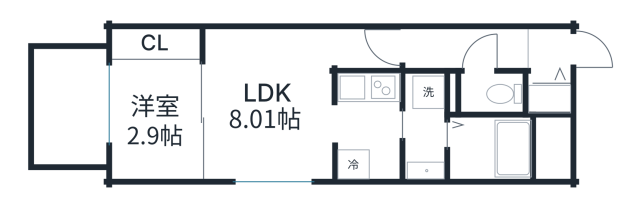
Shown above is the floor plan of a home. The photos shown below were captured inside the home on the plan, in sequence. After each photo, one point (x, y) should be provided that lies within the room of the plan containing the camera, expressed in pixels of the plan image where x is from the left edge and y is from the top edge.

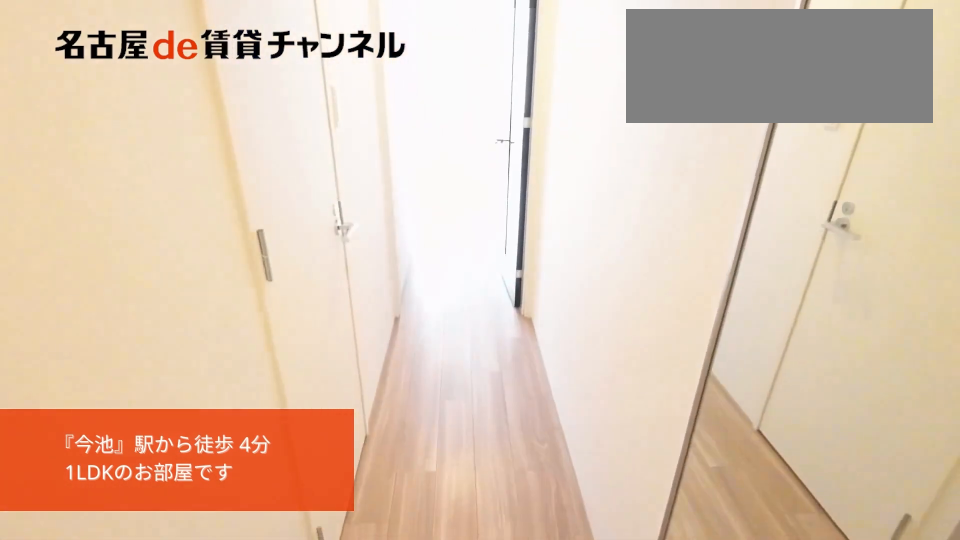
(549, 55)
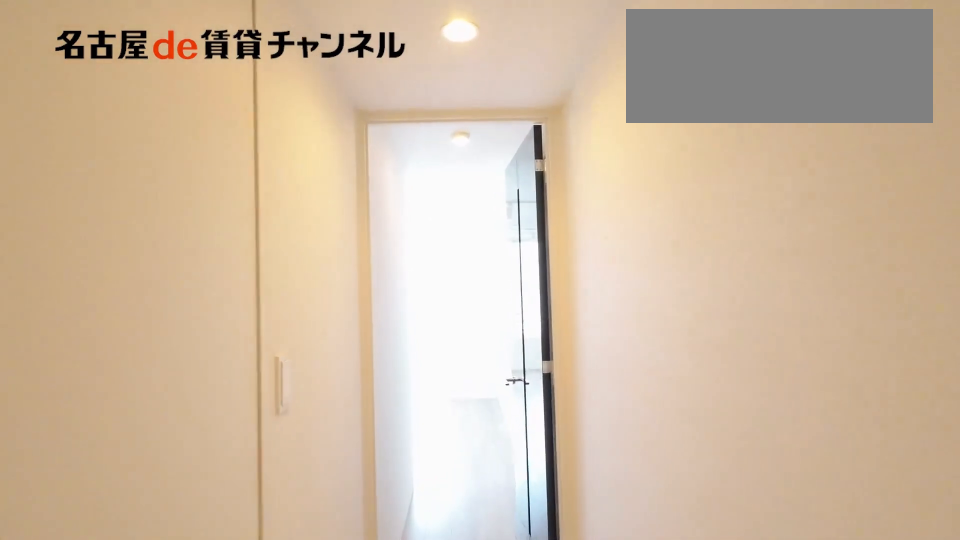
(549, 55)
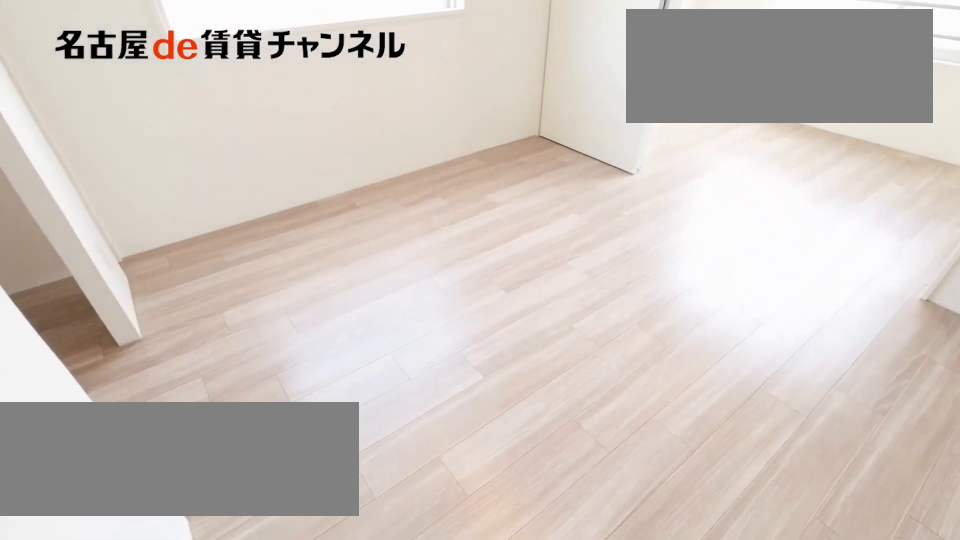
(278, 96)
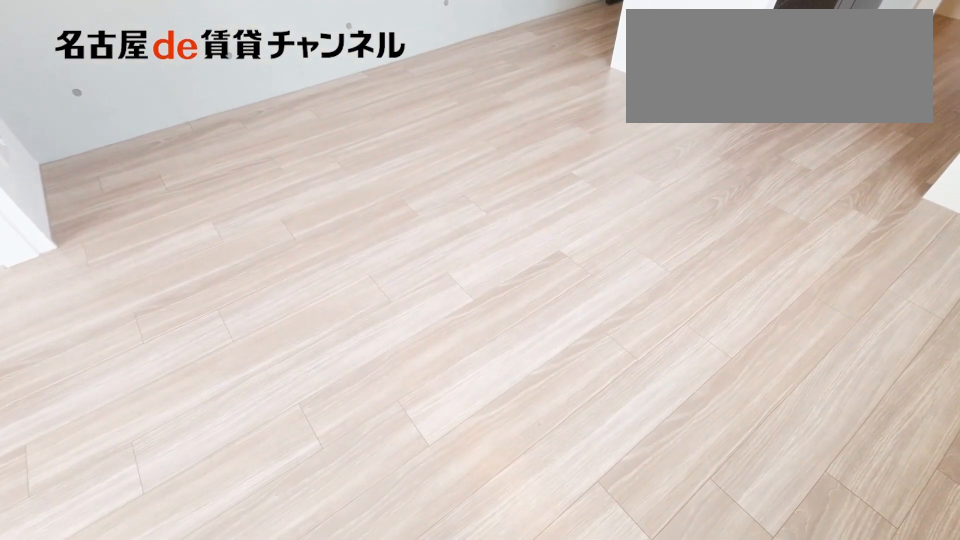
(278, 96)
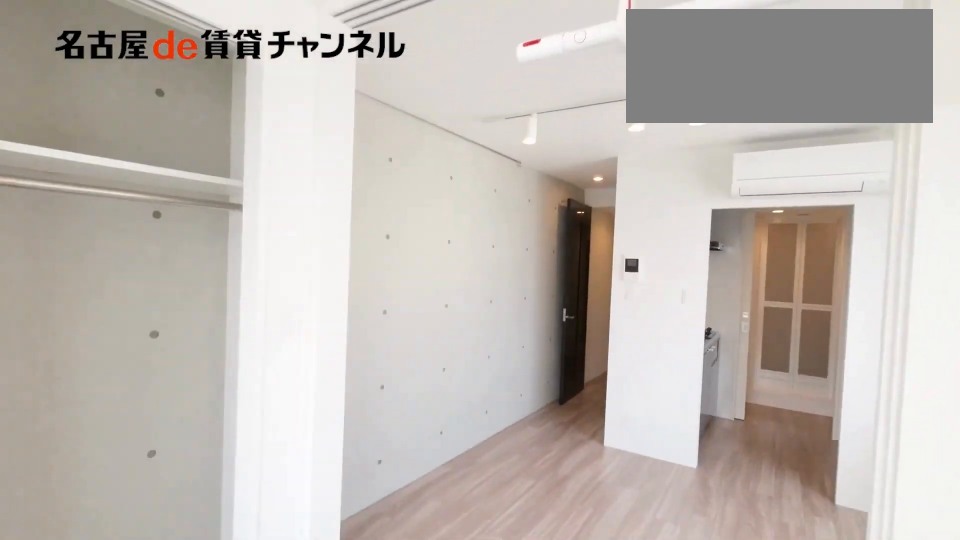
(154, 120)
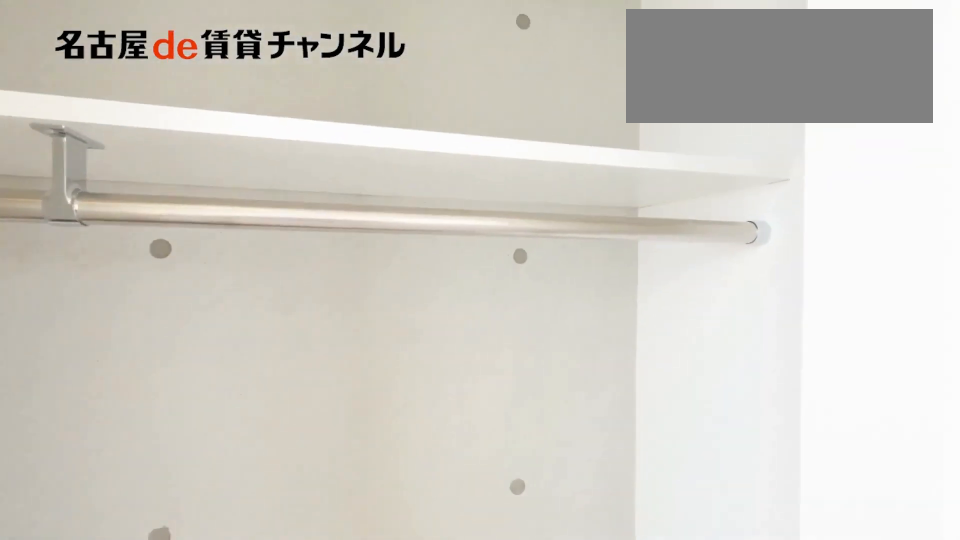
(154, 44)
